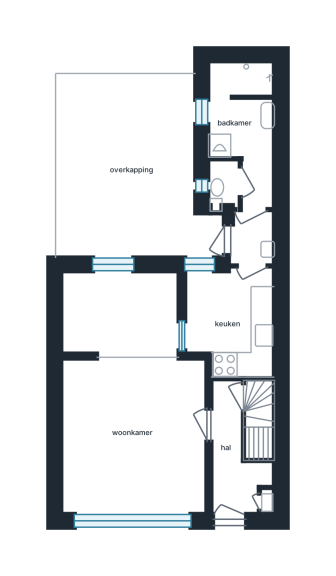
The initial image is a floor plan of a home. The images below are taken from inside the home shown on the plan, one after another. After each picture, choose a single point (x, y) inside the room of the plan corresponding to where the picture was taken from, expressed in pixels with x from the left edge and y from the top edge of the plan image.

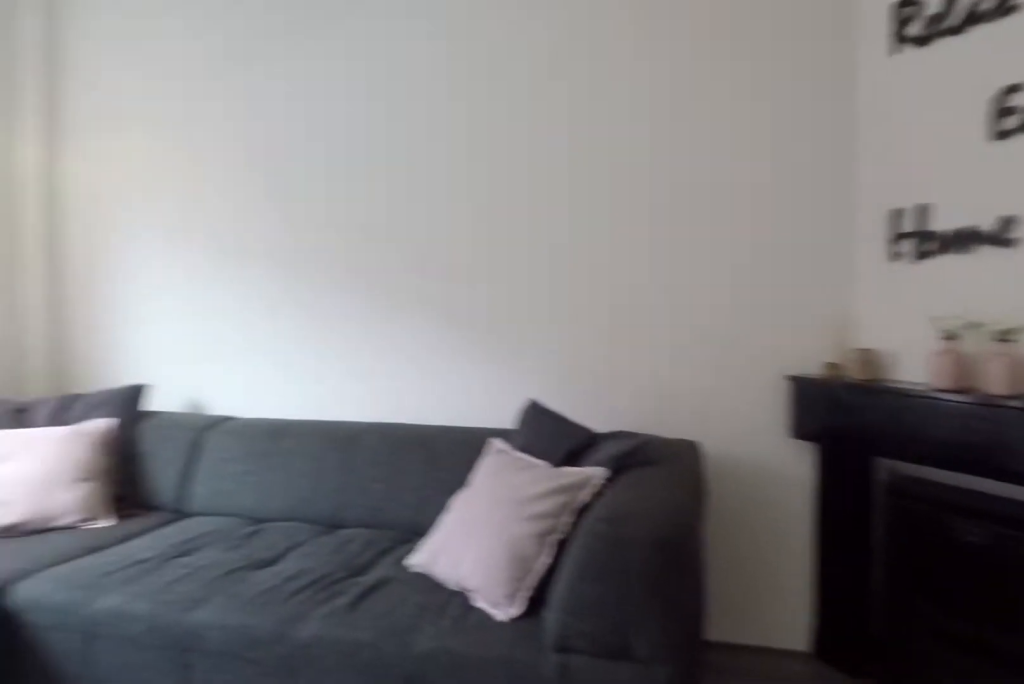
(133, 437)
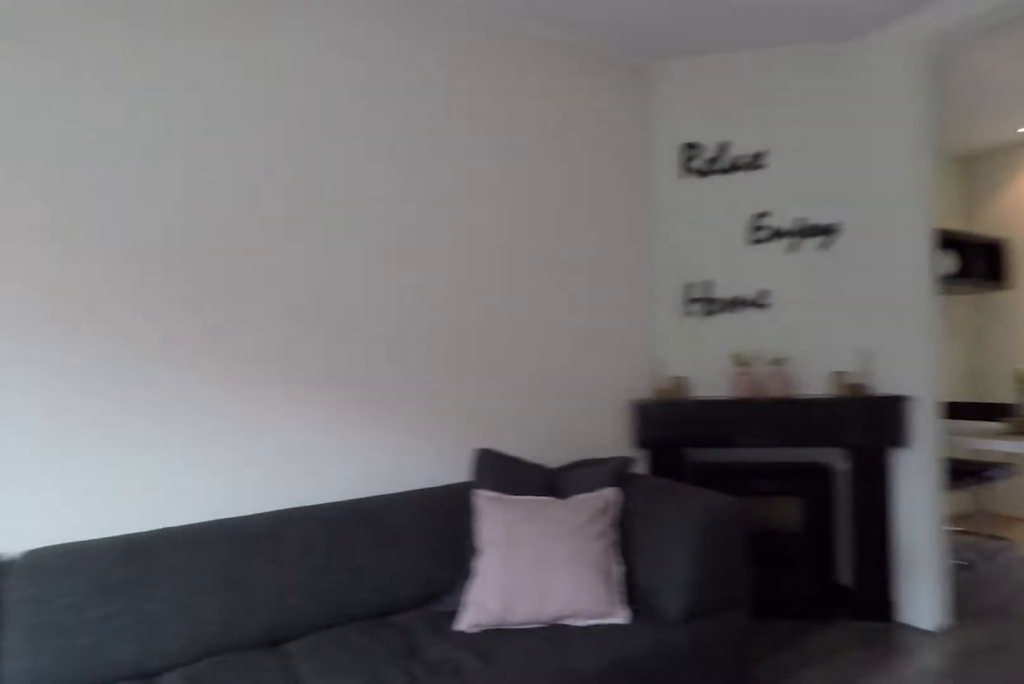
(133, 437)
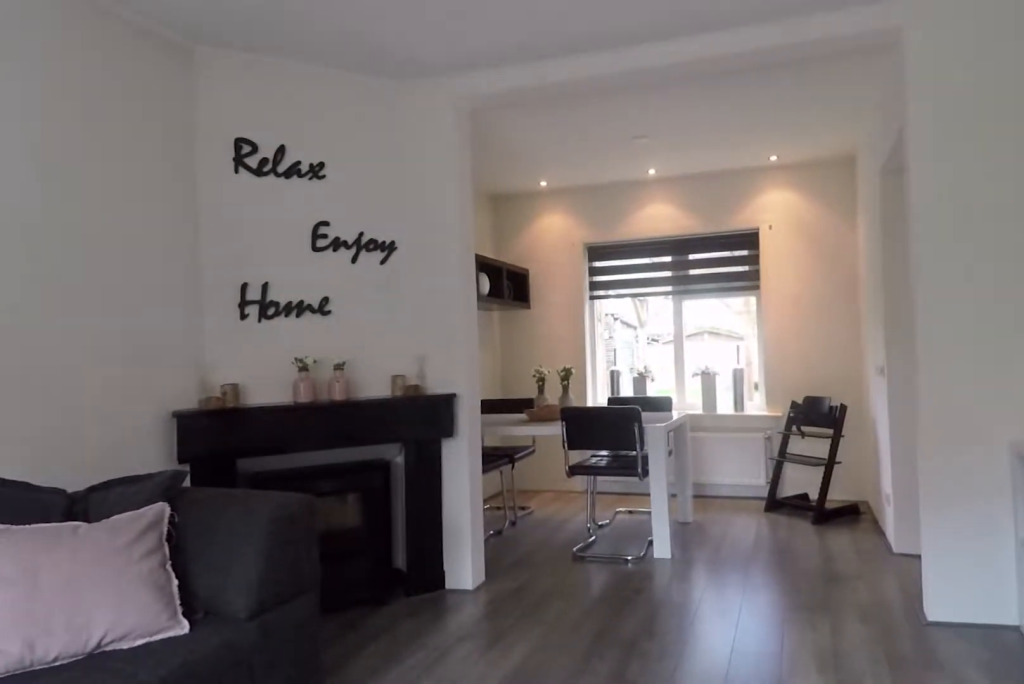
(96, 418)
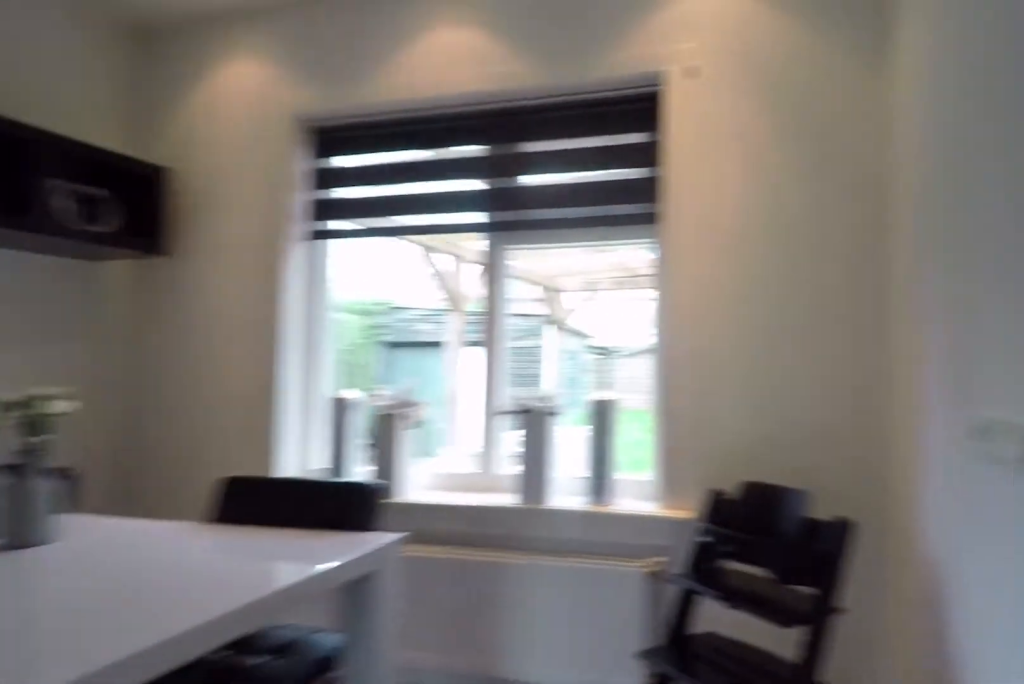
(119, 314)
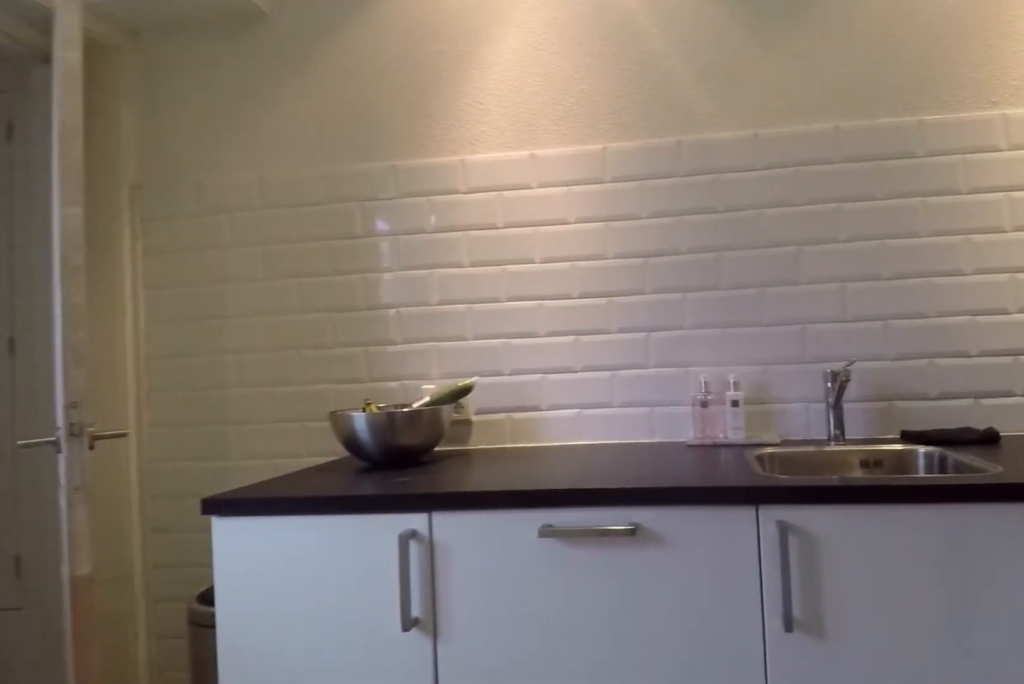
(232, 320)
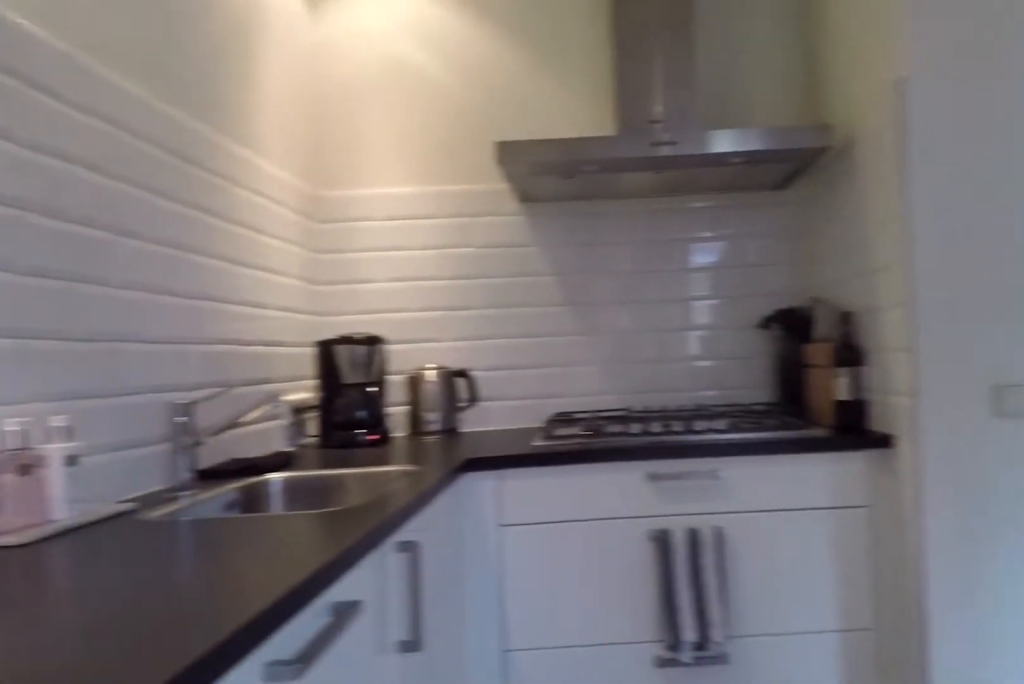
(232, 320)
